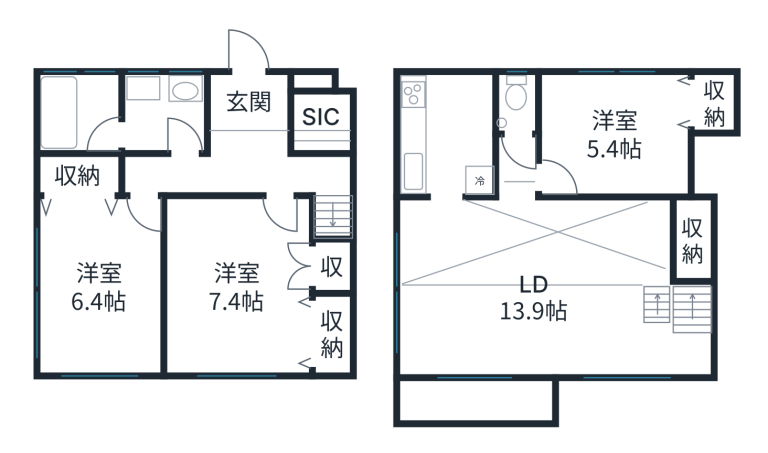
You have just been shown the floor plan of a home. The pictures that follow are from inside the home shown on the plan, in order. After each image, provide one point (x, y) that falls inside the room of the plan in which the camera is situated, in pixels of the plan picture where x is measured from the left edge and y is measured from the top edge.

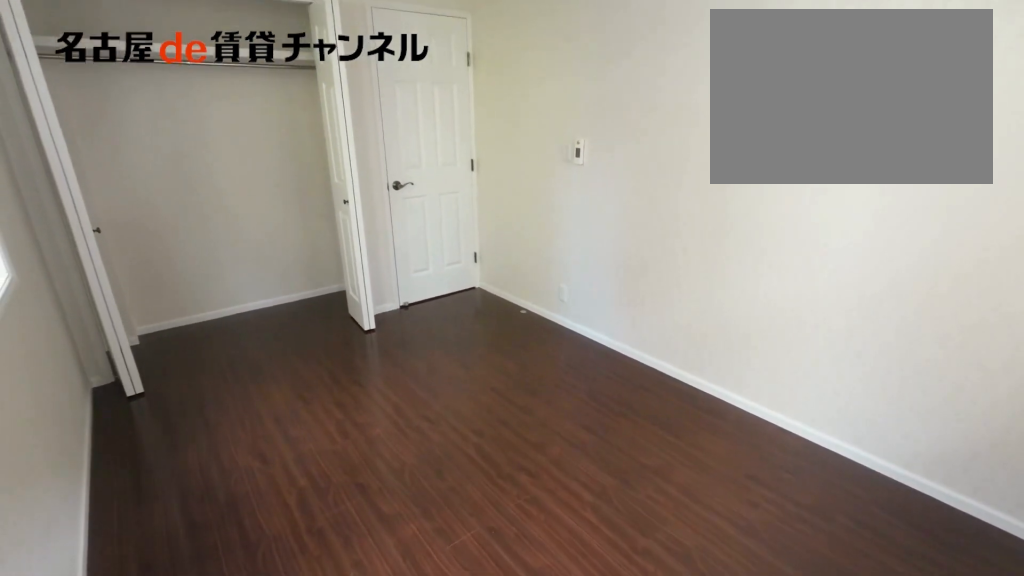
(101, 273)
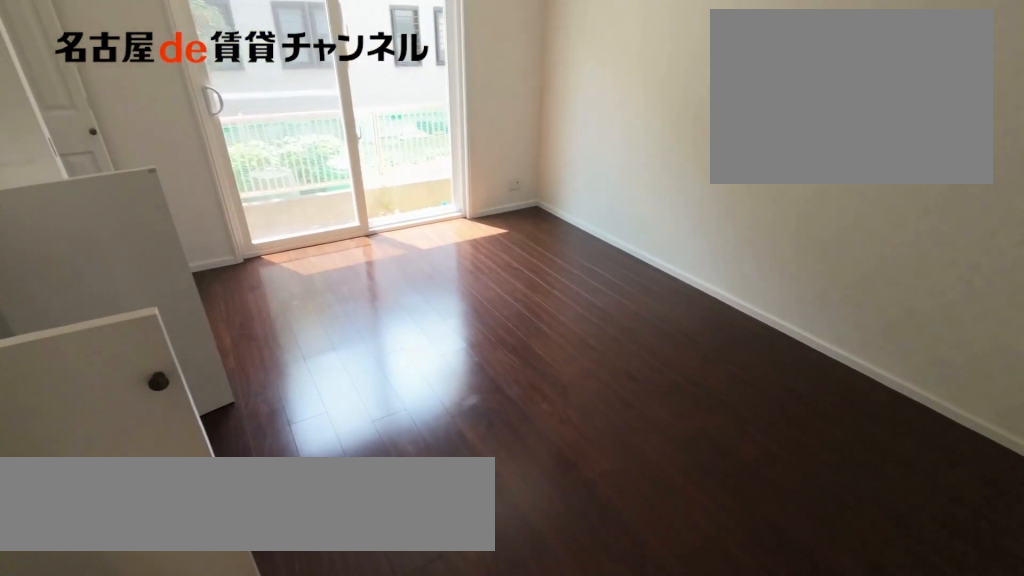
(252, 291)
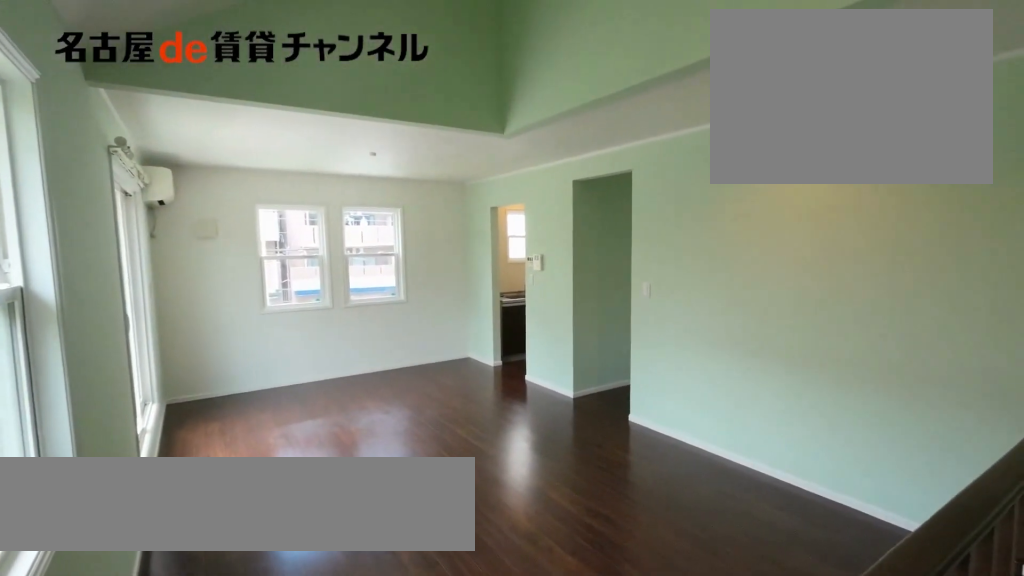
(555, 290)
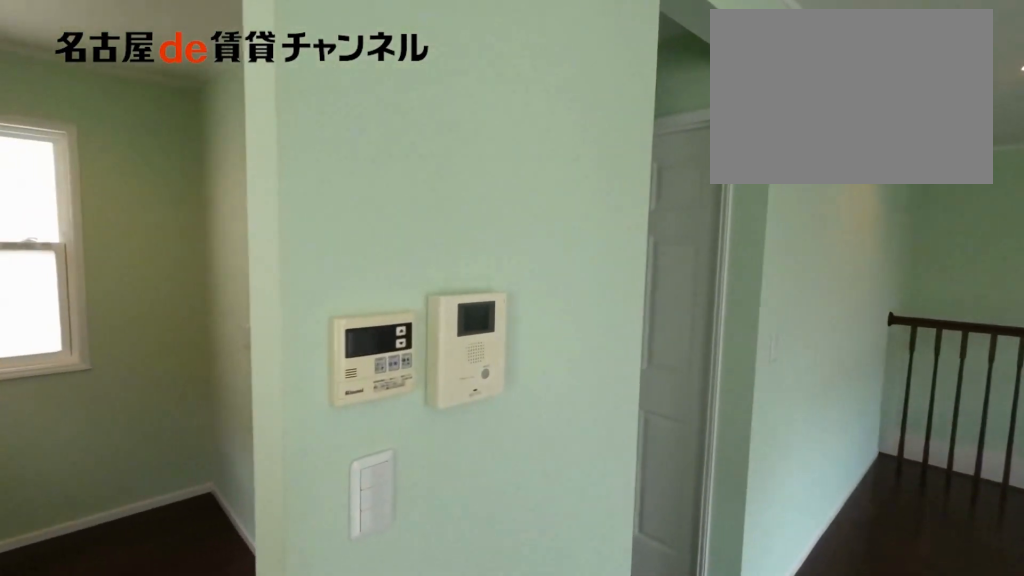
(555, 289)
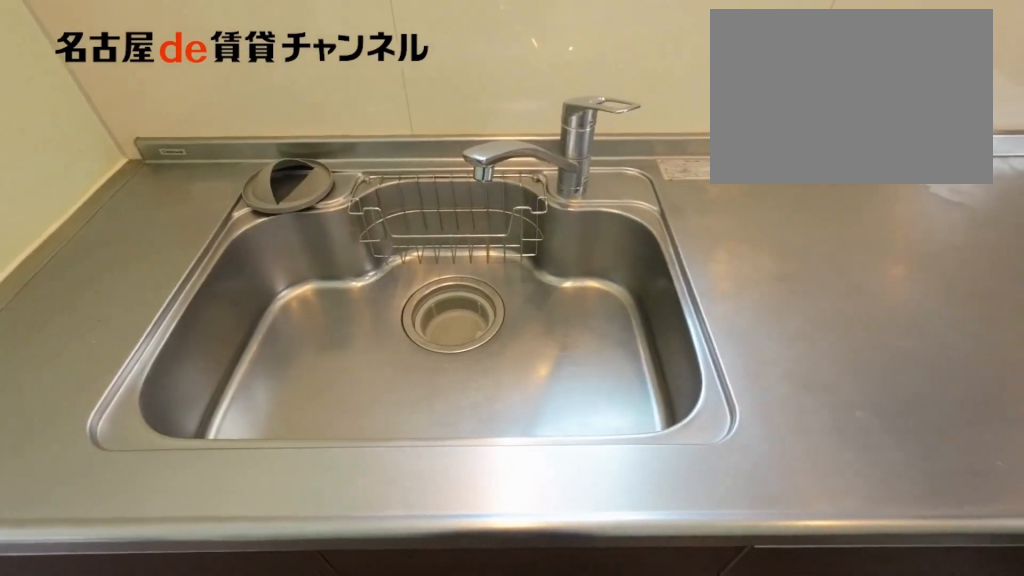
(445, 135)
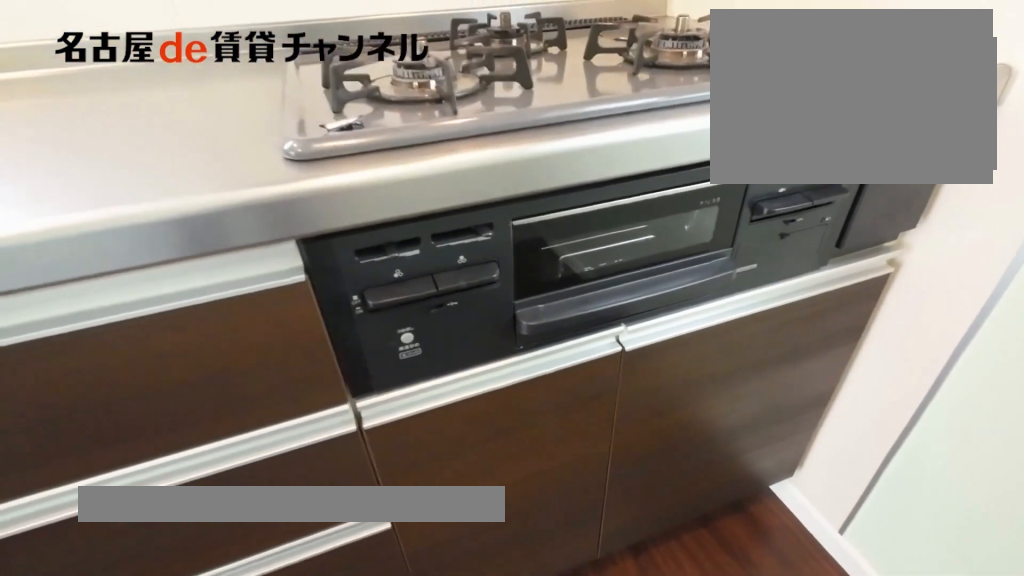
(445, 135)
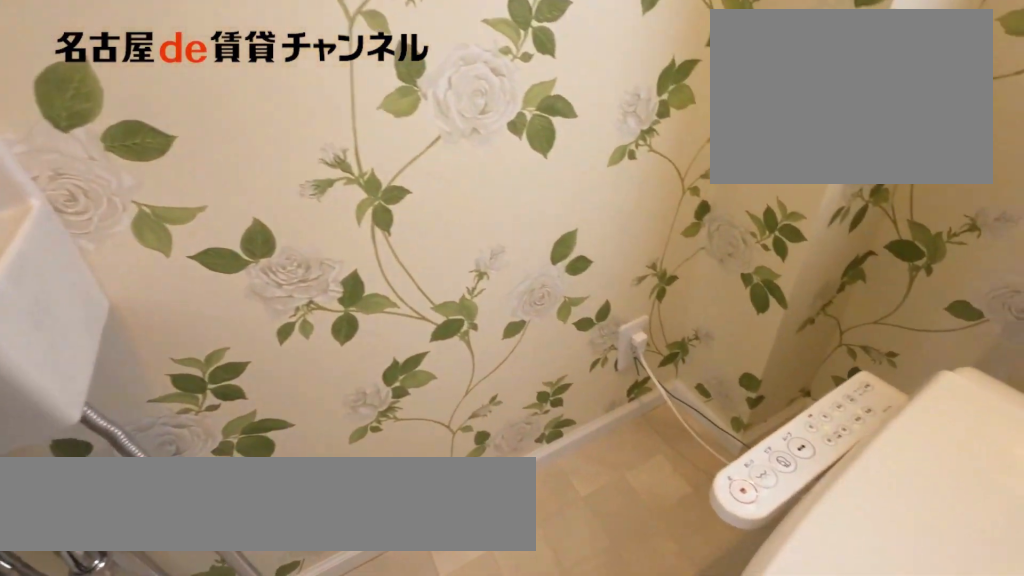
(516, 105)
